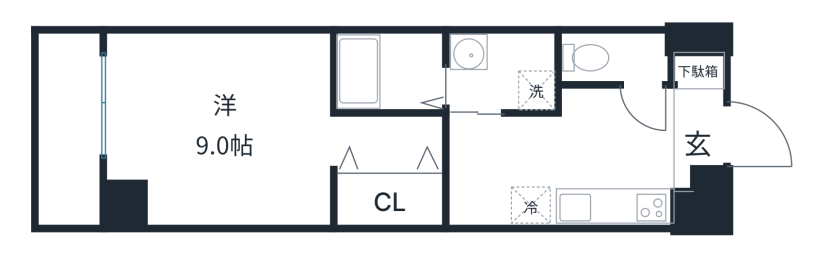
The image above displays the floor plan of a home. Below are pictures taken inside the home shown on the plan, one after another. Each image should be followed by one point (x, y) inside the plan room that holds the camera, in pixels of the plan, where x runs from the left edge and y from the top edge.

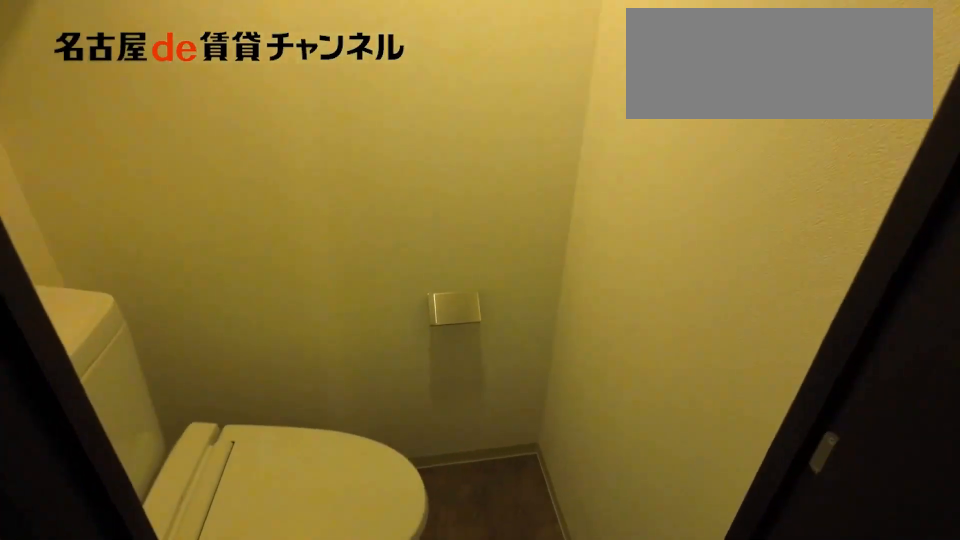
(615, 58)
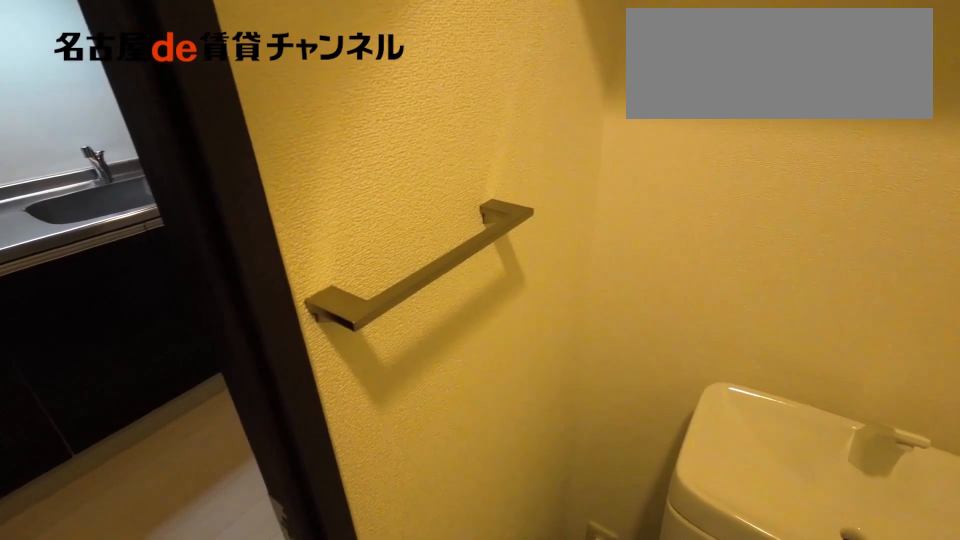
(615, 58)
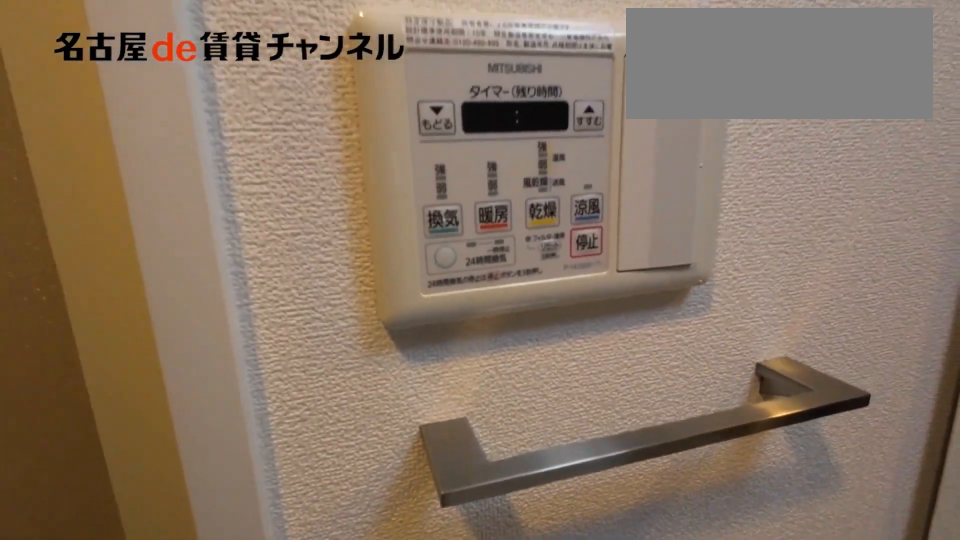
(504, 71)
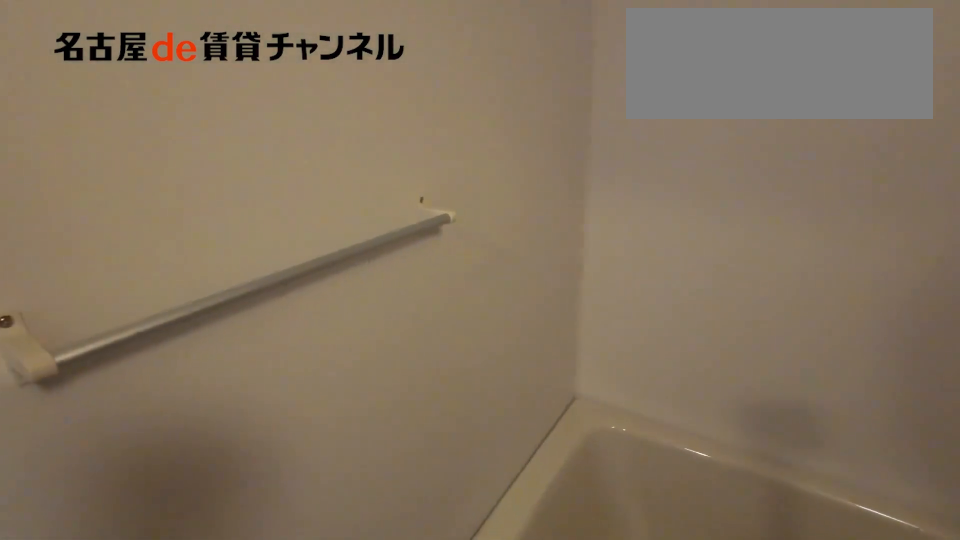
(389, 71)
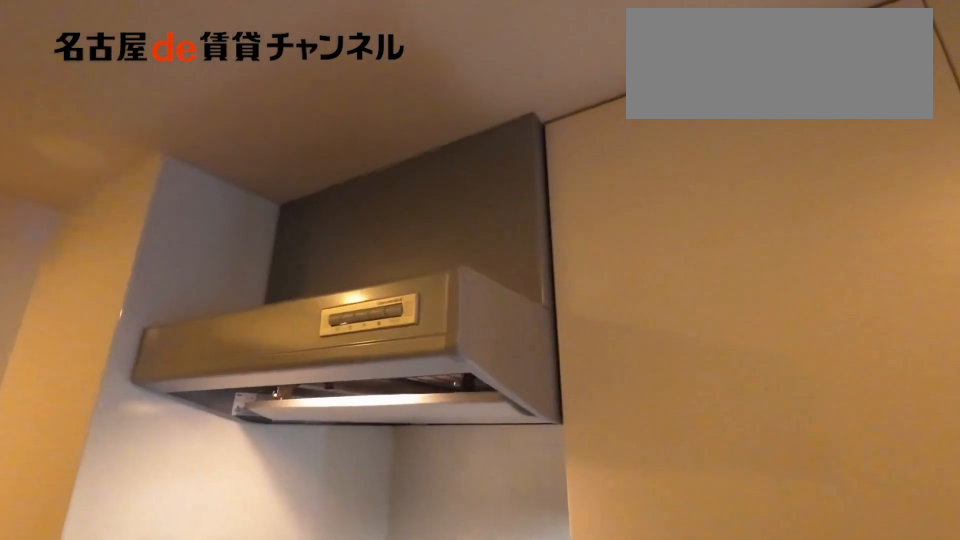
(594, 205)
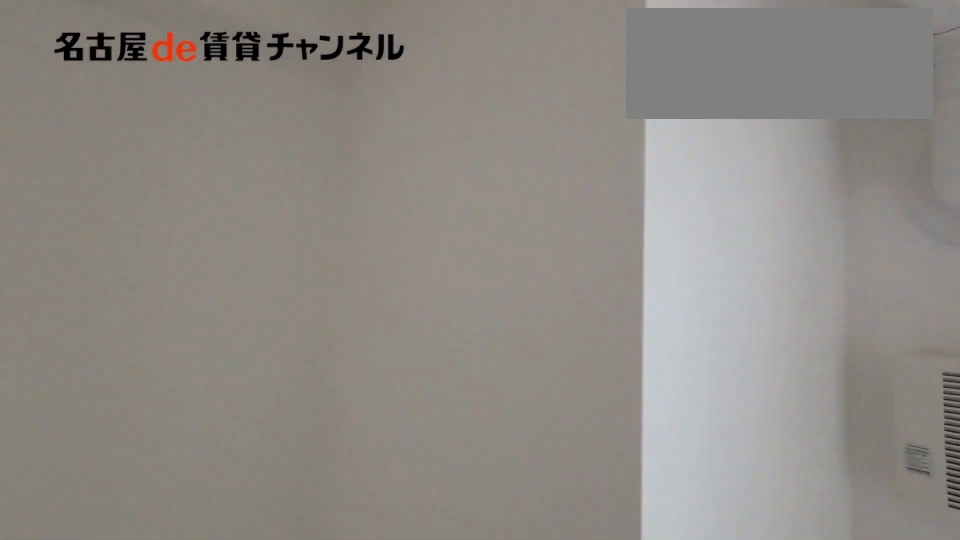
(215, 129)
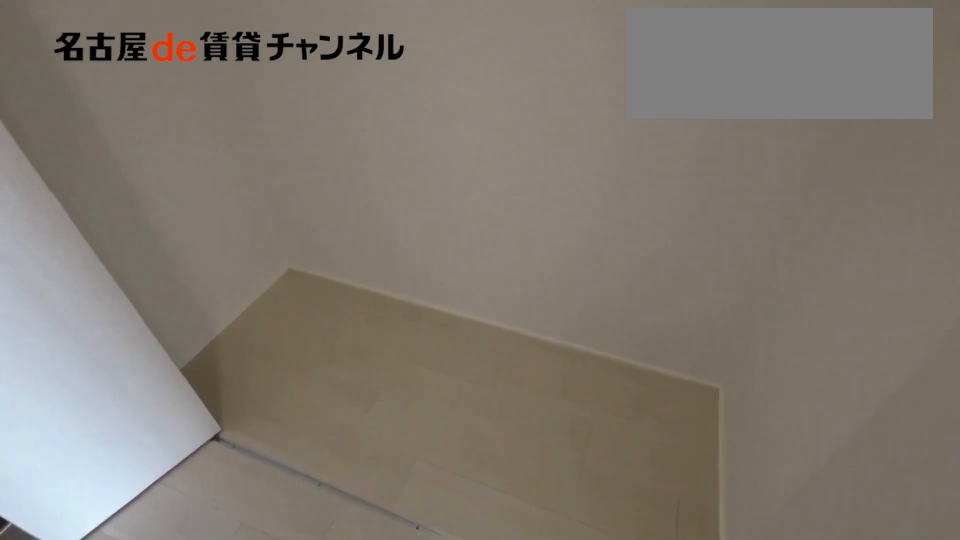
(391, 199)
